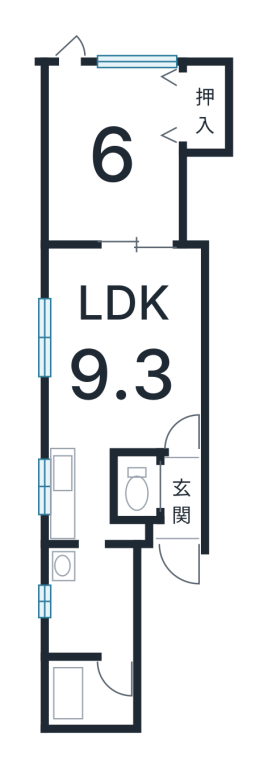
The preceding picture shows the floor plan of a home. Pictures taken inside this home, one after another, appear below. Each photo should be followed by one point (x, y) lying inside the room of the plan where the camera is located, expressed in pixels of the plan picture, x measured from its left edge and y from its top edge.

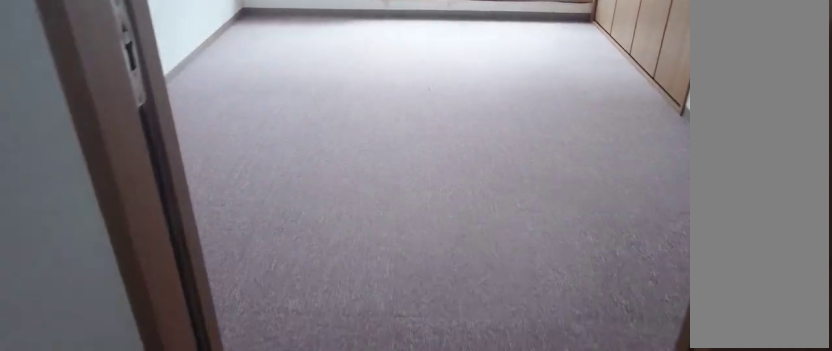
(105, 157)
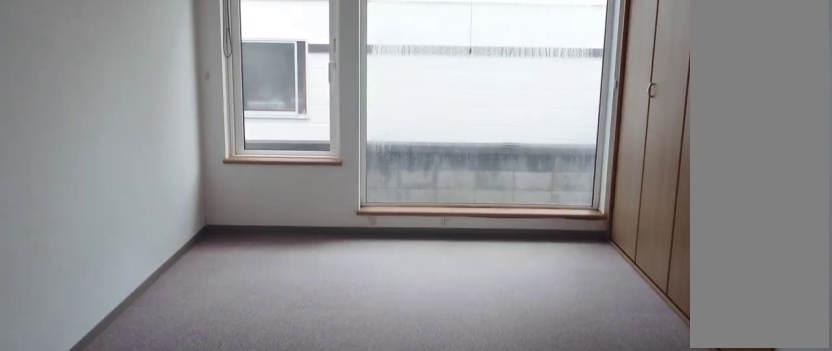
(105, 157)
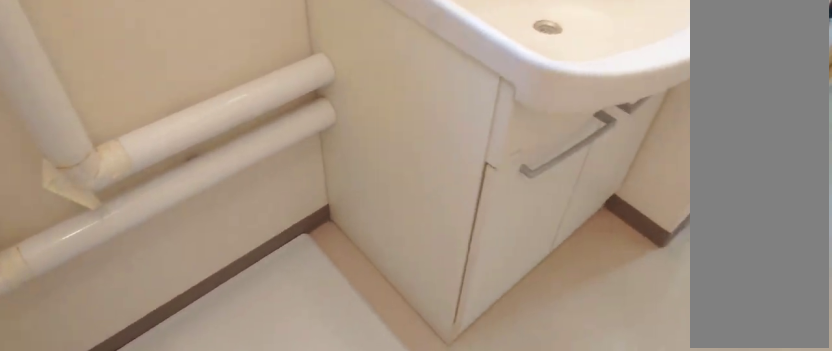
(87, 609)
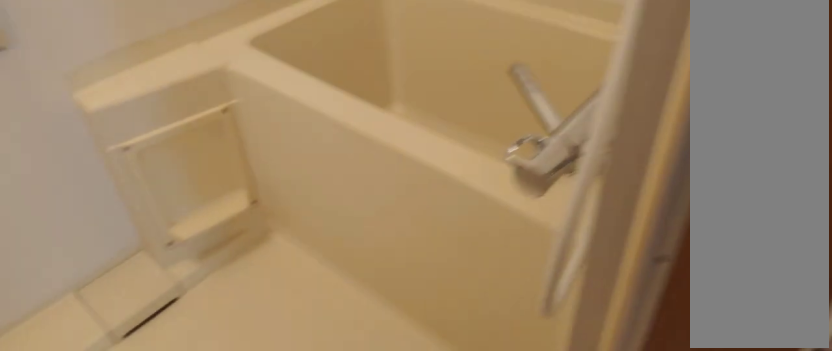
(79, 700)
